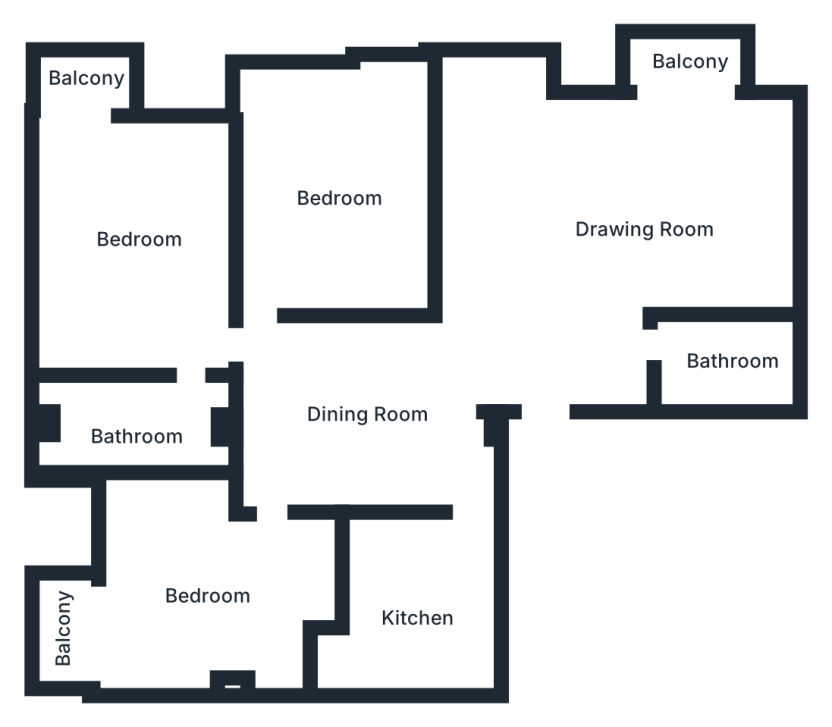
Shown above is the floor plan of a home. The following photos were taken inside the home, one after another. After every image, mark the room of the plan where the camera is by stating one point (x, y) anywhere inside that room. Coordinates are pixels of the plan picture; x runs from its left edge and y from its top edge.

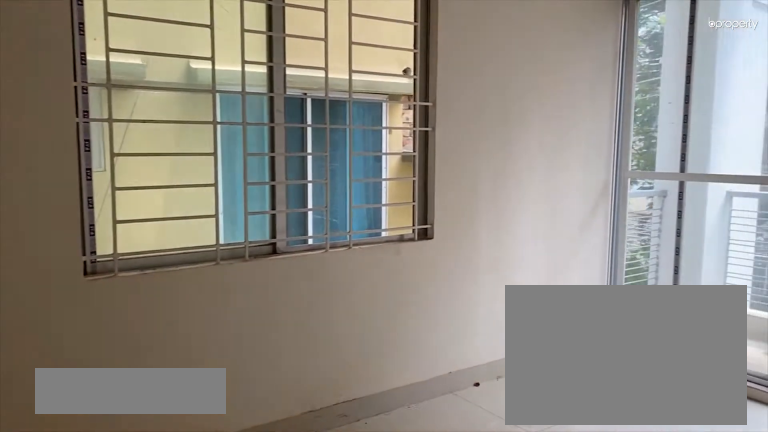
(146, 242)
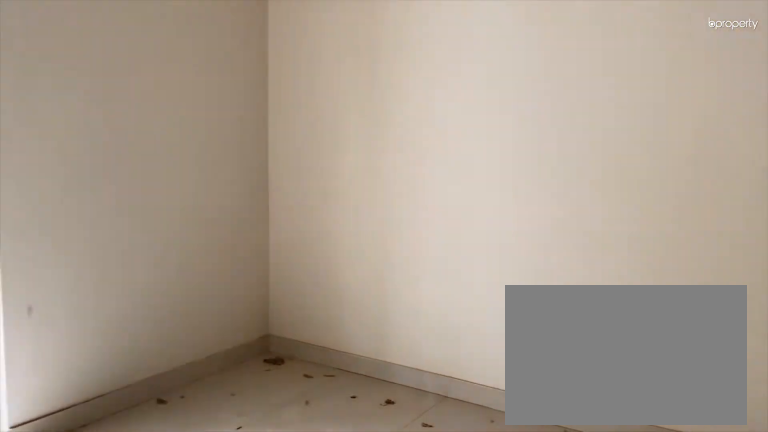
(146, 242)
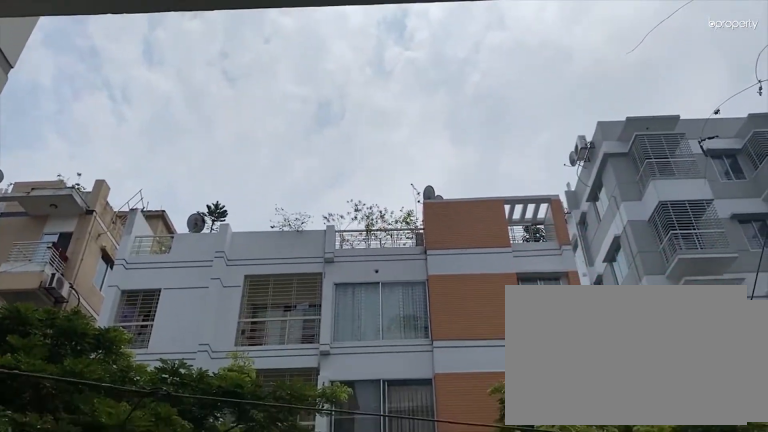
(80, 83)
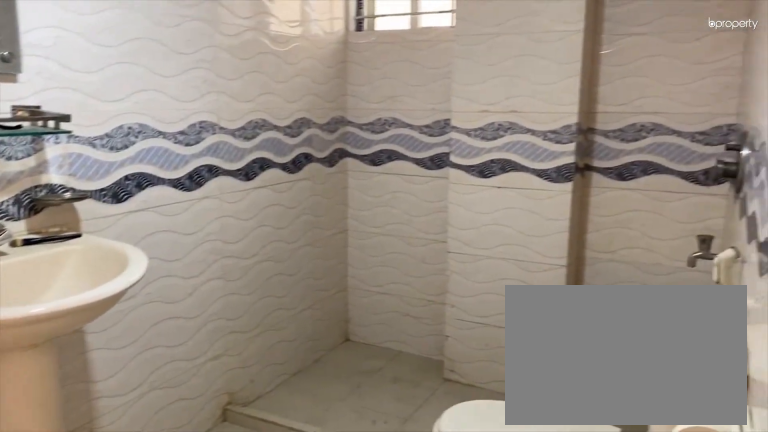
(139, 431)
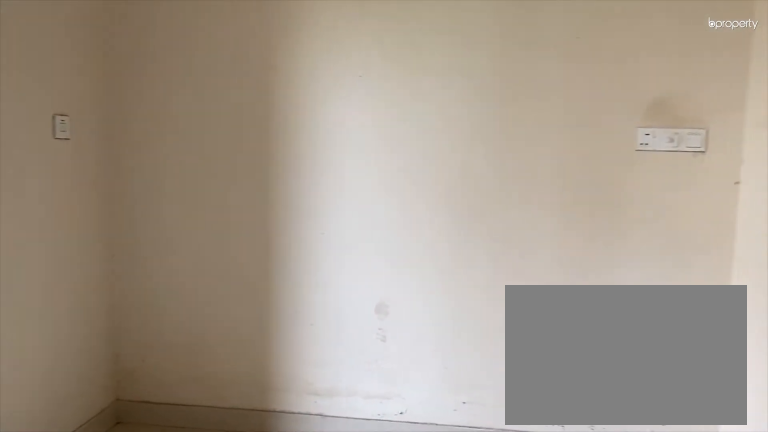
(215, 593)
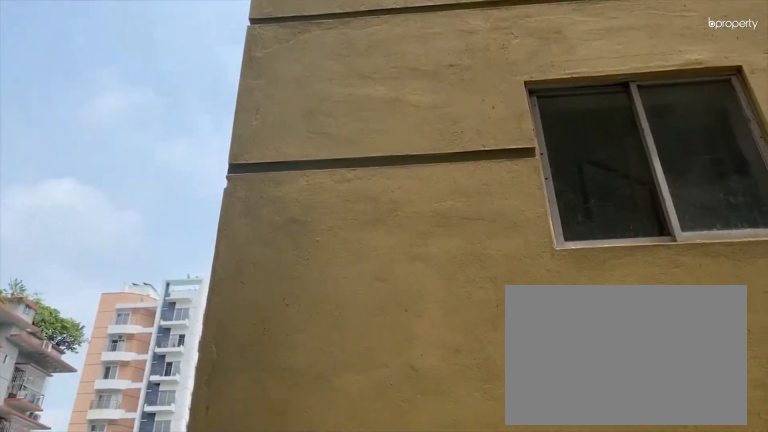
(66, 635)
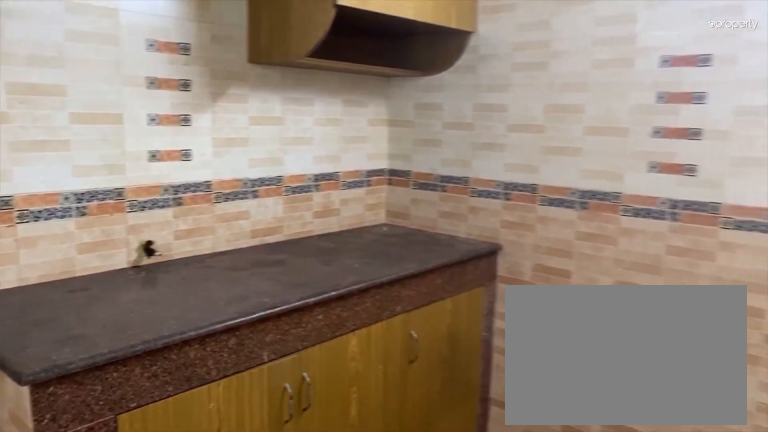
(419, 614)
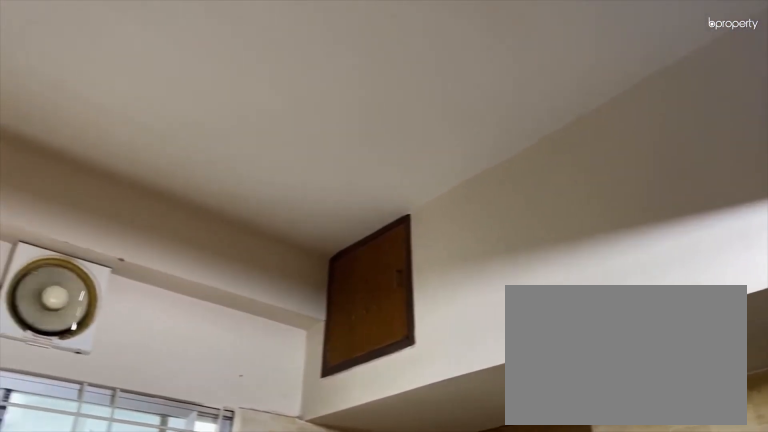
(419, 614)
